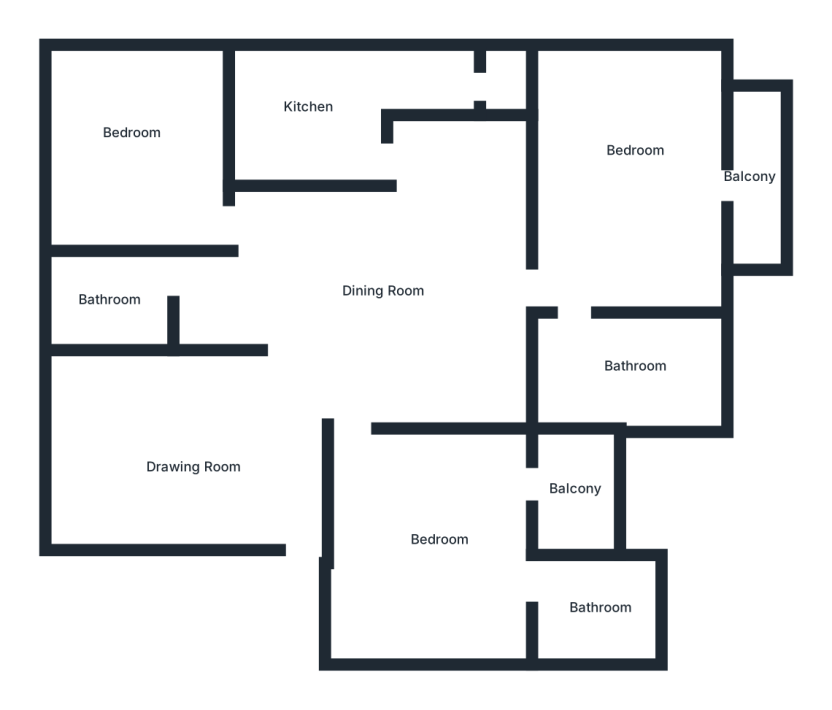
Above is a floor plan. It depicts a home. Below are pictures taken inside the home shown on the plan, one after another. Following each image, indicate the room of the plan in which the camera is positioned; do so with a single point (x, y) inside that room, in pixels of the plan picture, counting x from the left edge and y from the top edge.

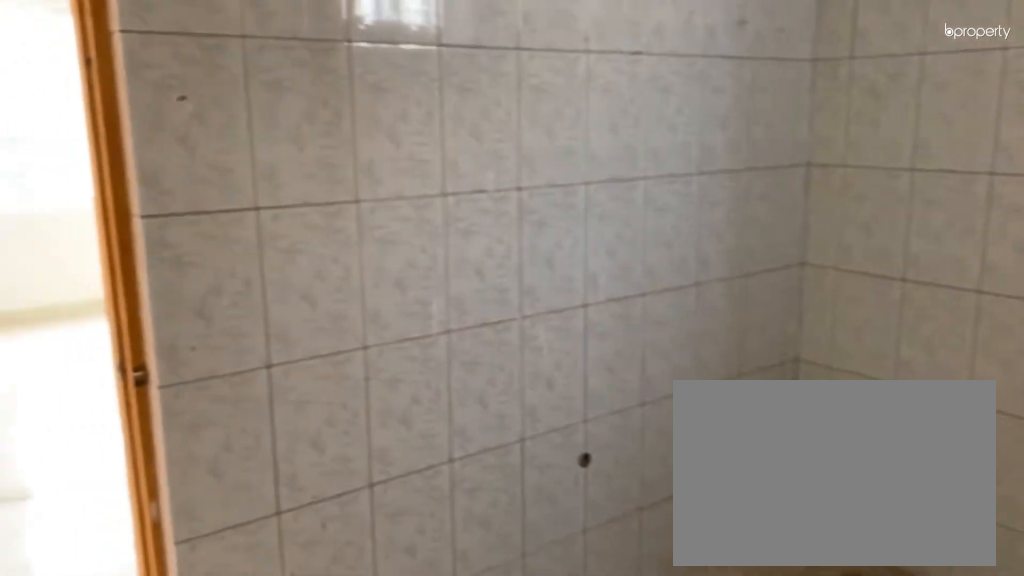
(630, 373)
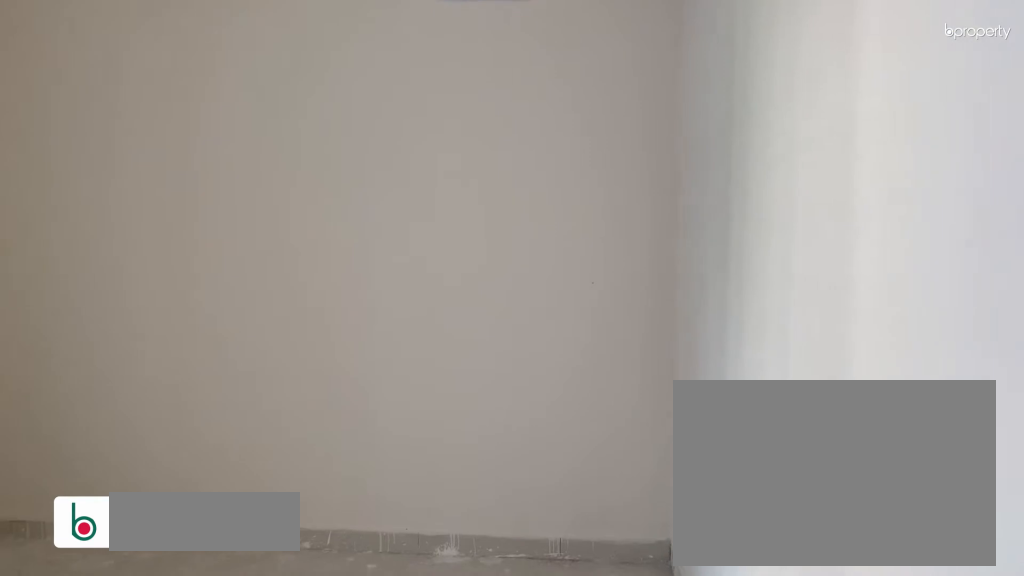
(384, 455)
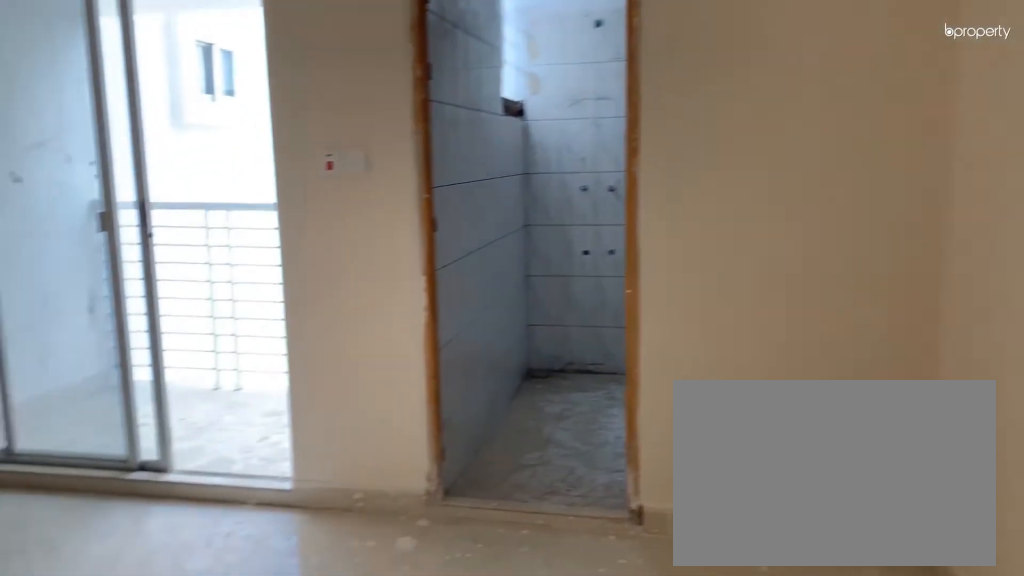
(467, 521)
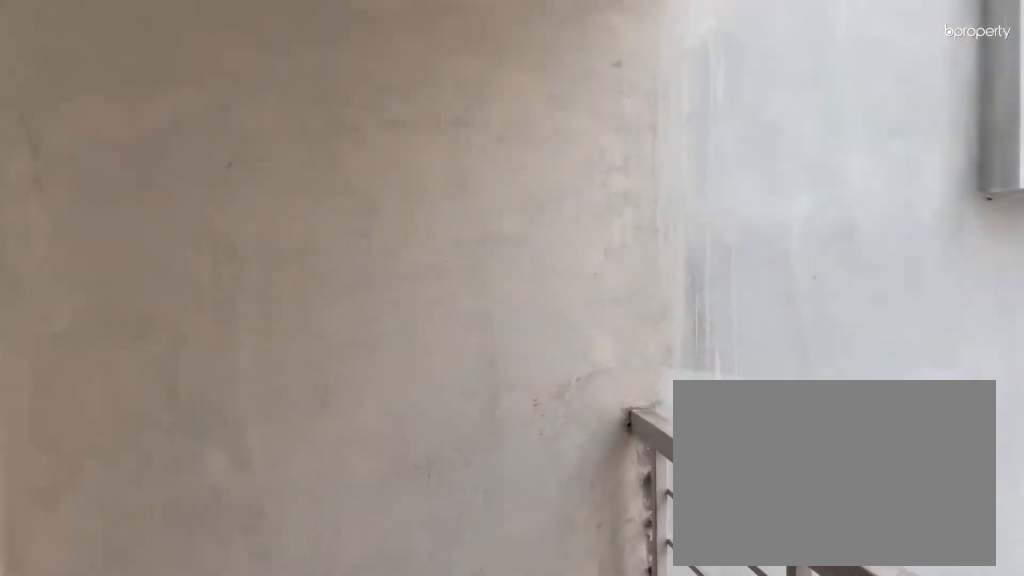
(581, 481)
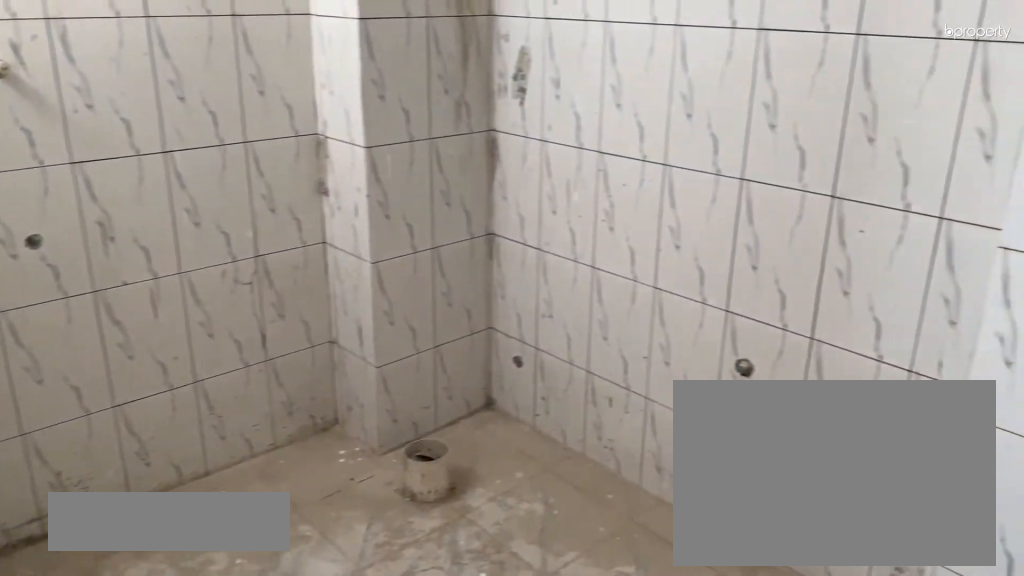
(601, 604)
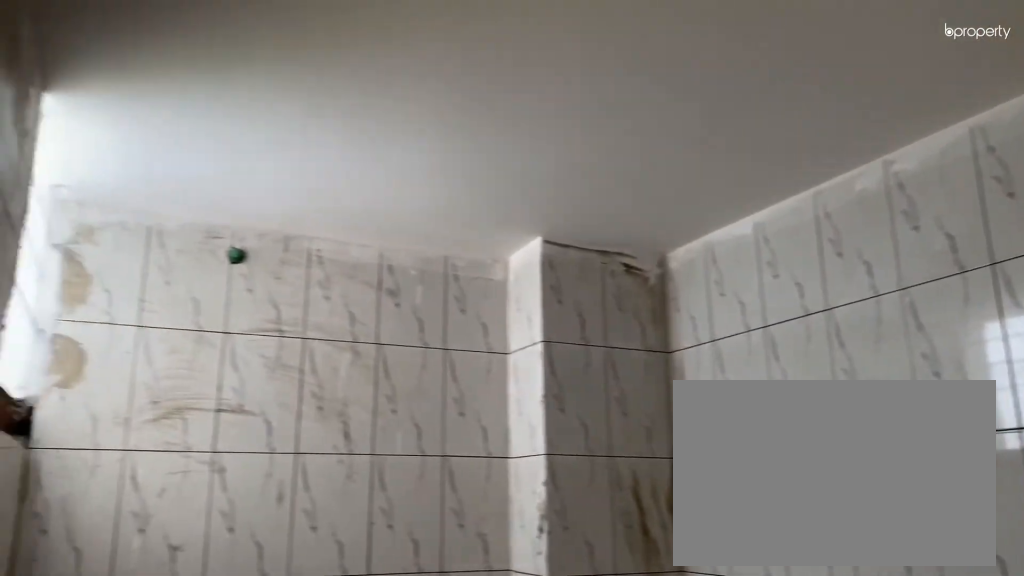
(601, 604)
